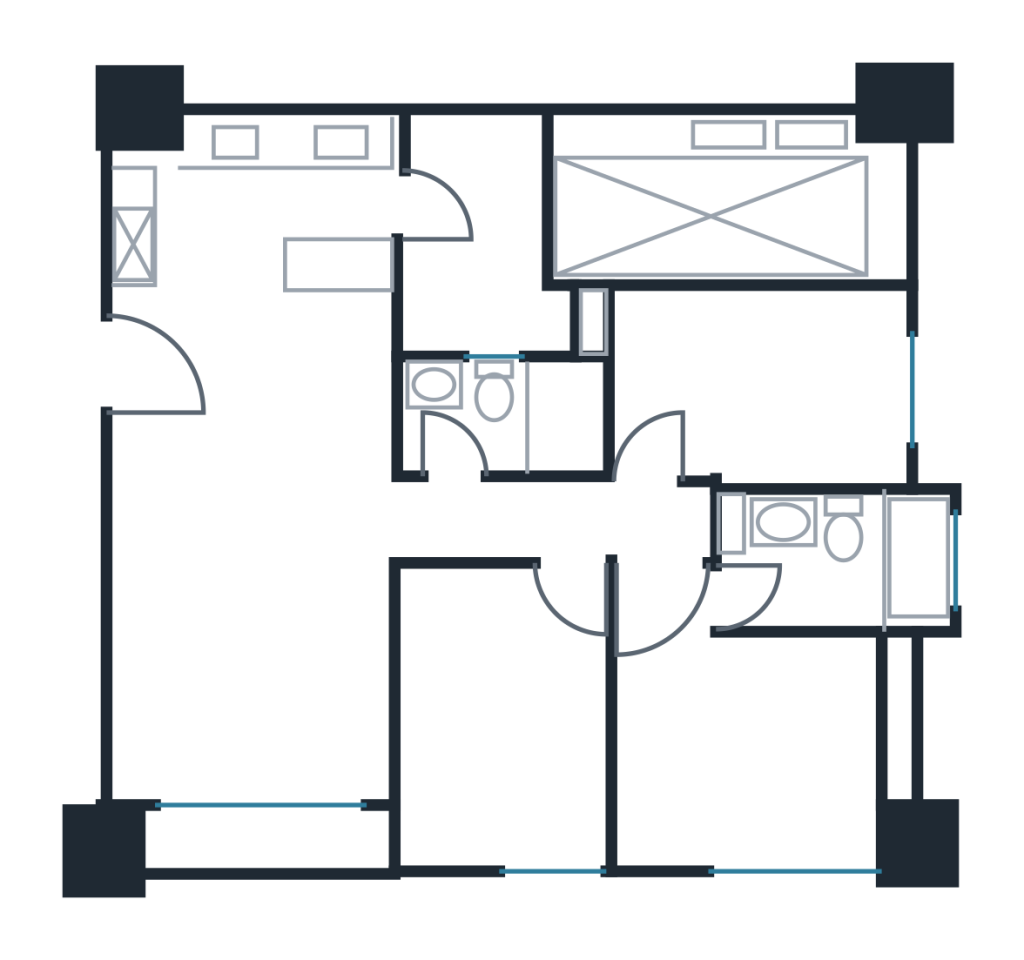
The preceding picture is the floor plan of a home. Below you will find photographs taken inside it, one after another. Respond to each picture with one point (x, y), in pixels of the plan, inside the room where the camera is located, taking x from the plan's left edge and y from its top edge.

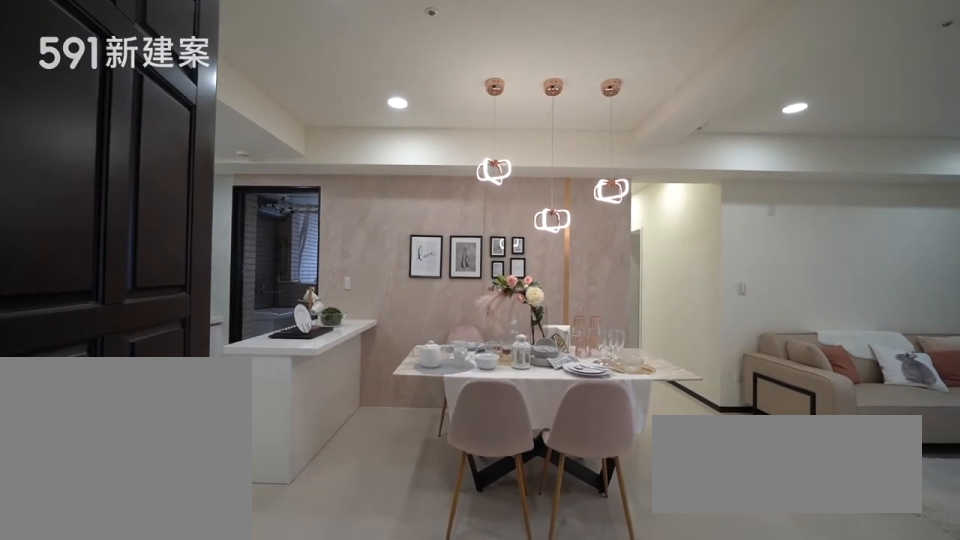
(290, 388)
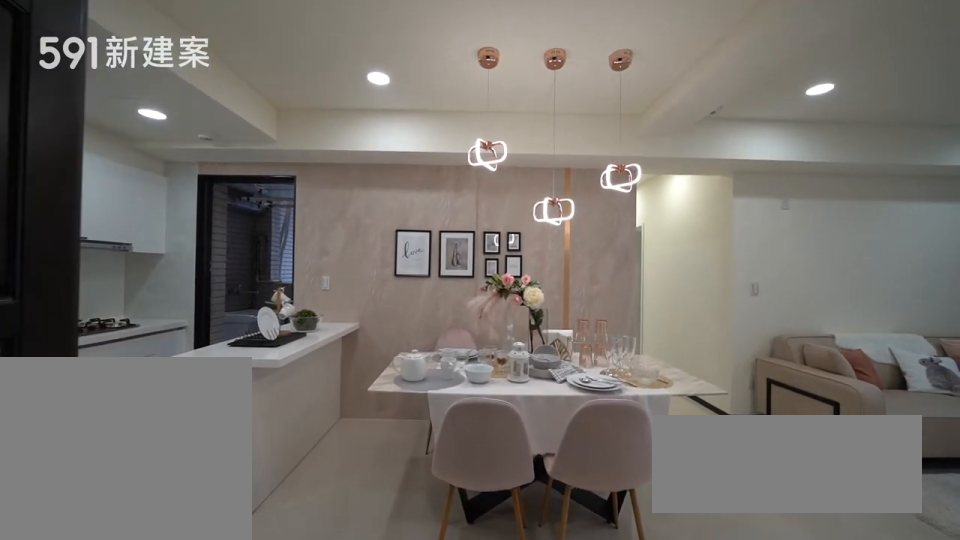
(290, 388)
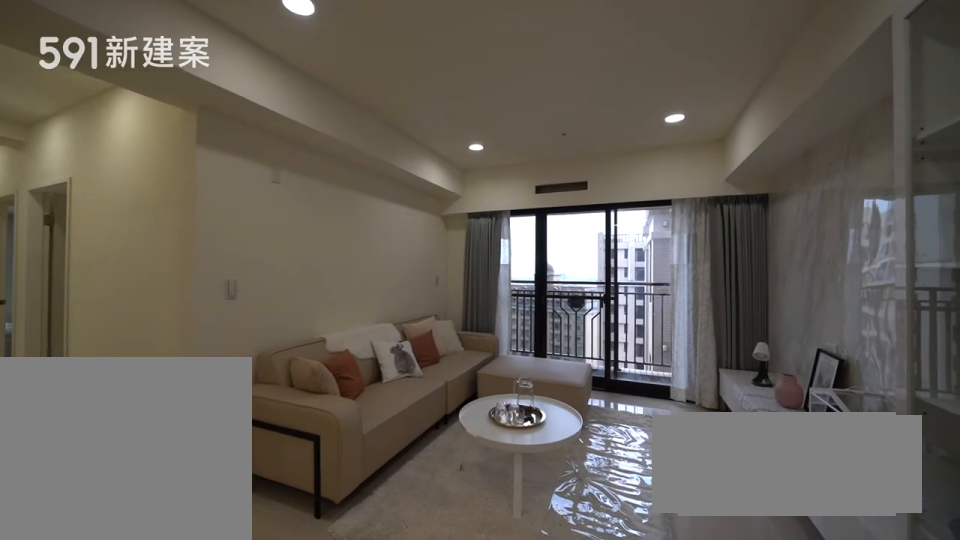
(253, 645)
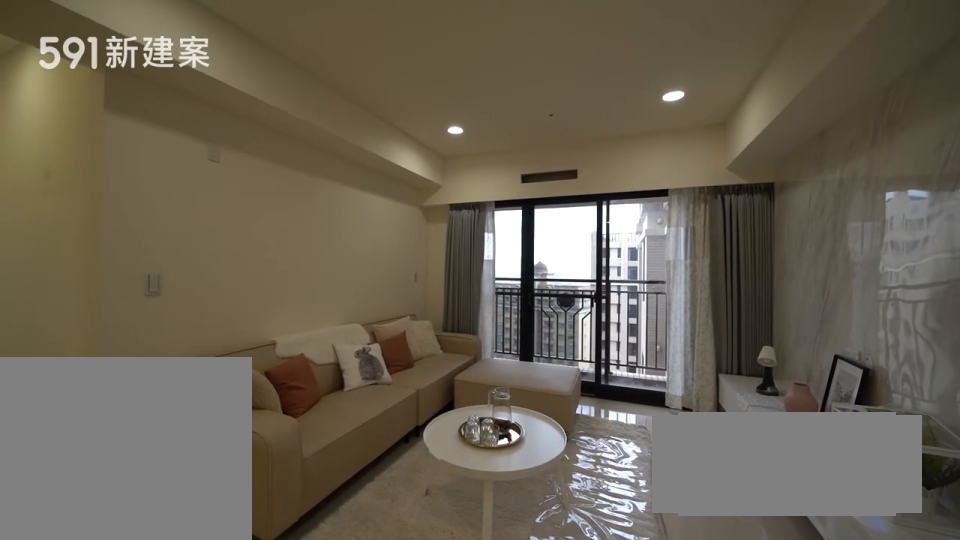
(253, 645)
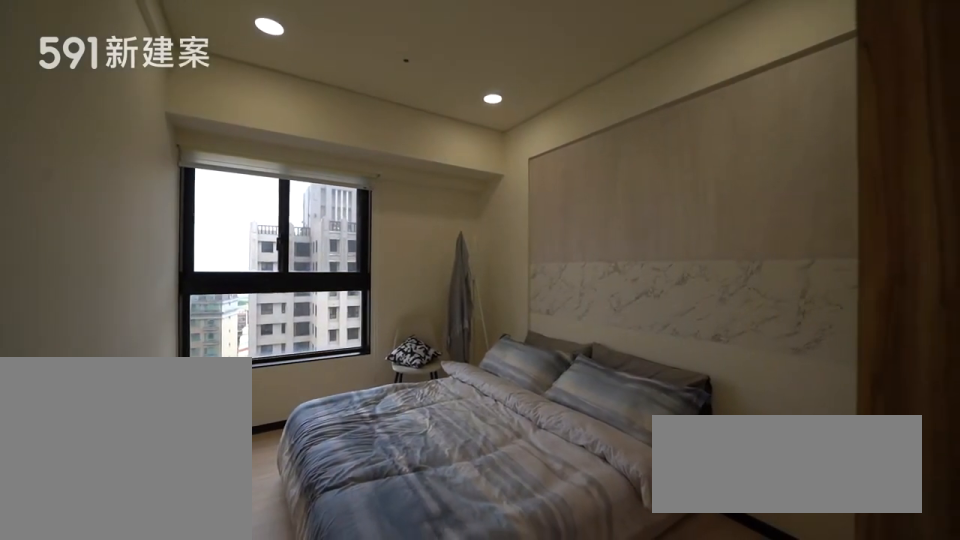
(503, 719)
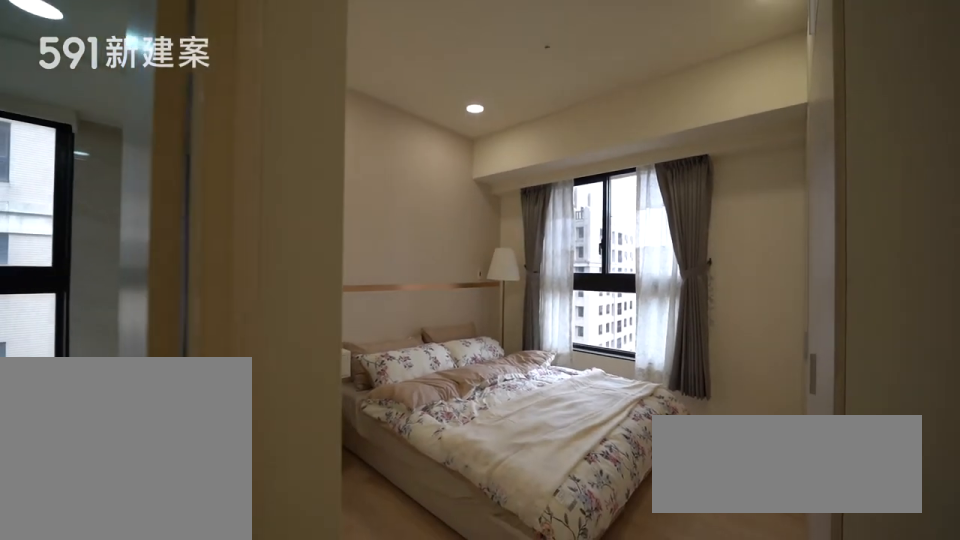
(741, 735)
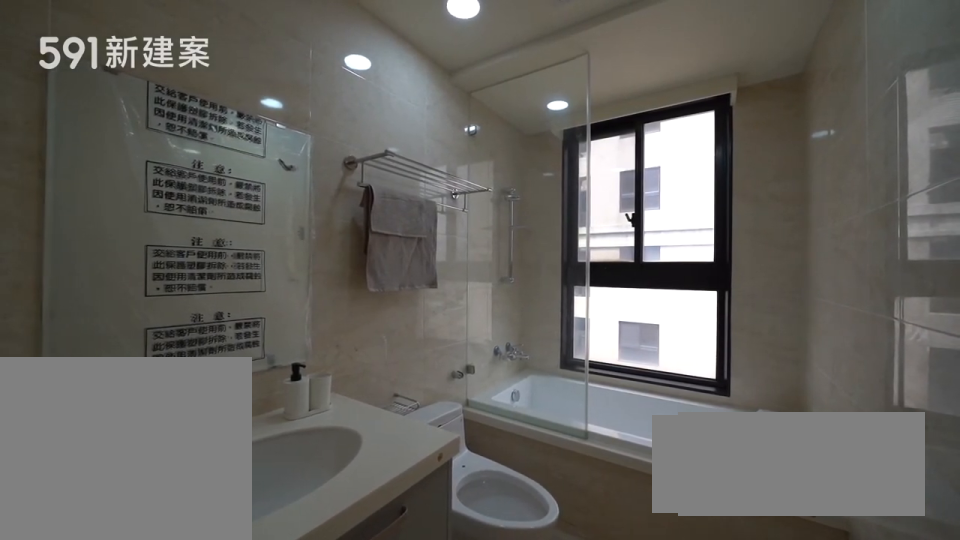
(844, 561)
